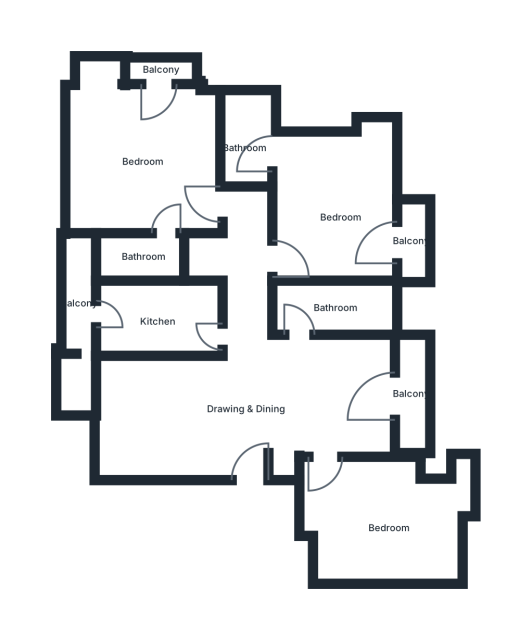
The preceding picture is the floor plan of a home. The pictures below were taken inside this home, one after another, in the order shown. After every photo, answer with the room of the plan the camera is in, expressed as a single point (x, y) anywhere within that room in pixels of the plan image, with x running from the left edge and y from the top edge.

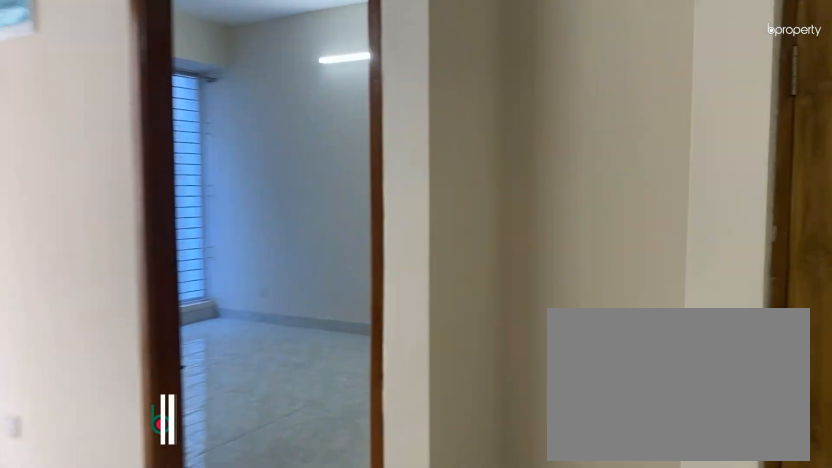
(248, 409)
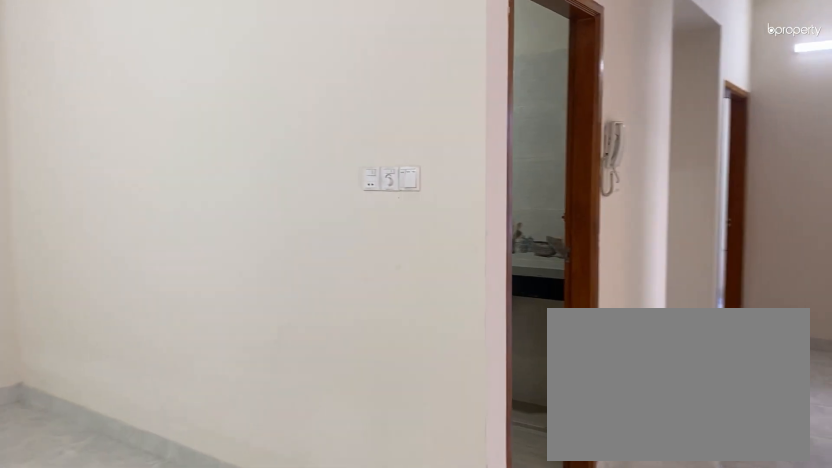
(248, 409)
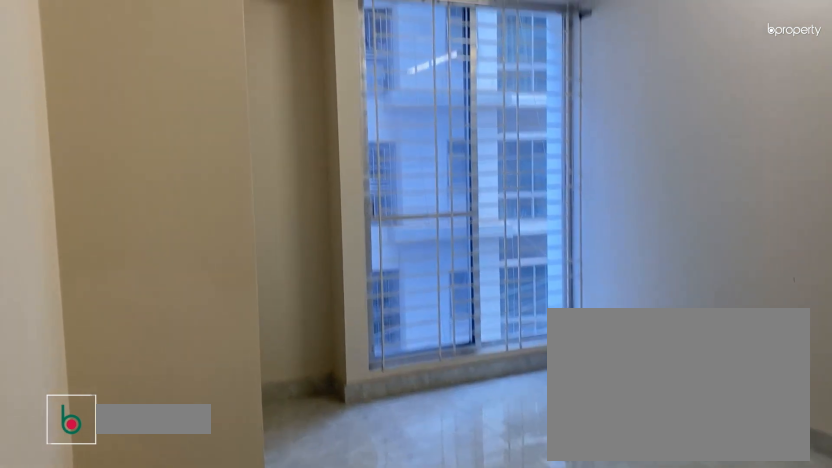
(389, 528)
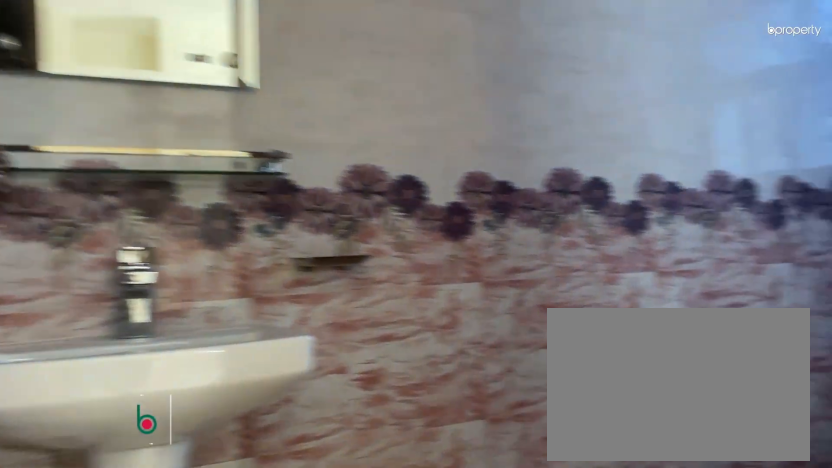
(336, 307)
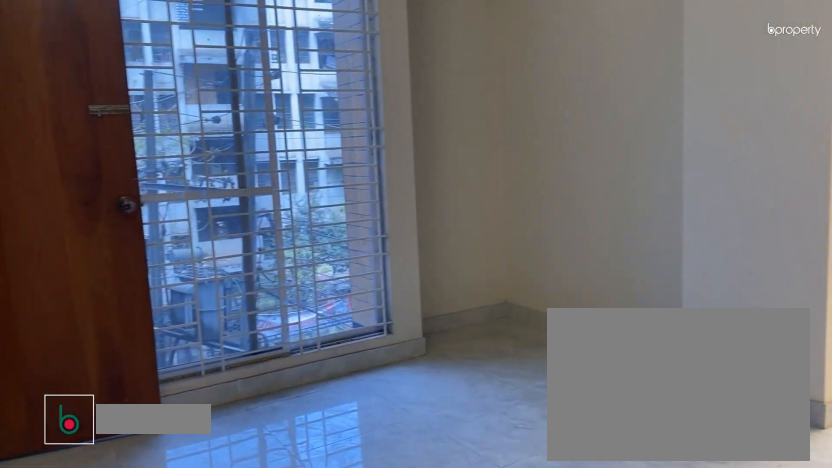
(343, 218)
